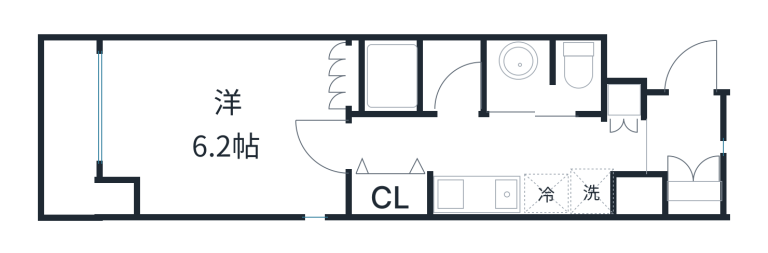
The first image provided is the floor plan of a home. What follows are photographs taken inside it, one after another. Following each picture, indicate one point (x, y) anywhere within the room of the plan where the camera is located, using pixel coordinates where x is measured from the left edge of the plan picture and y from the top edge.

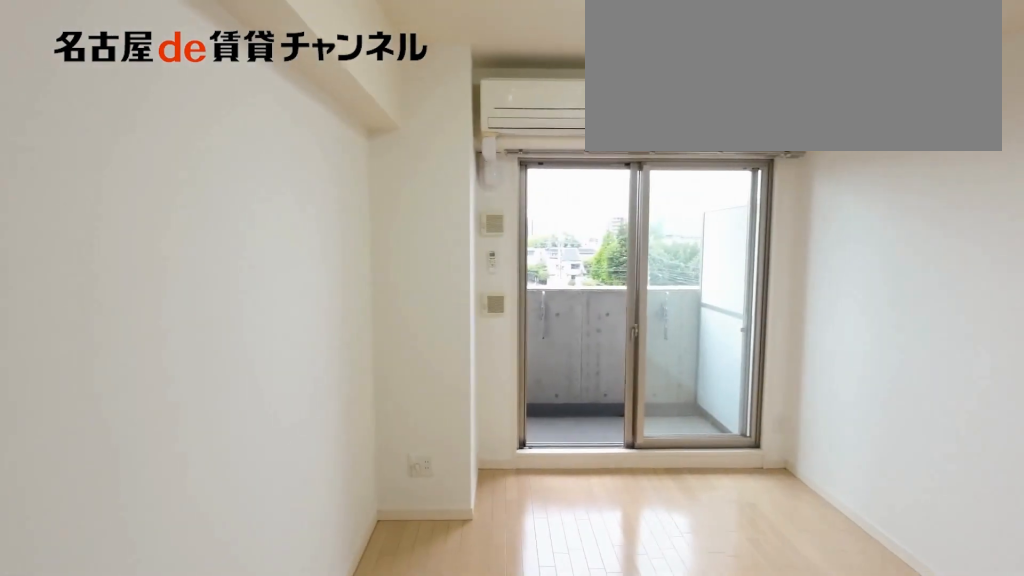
(224, 126)
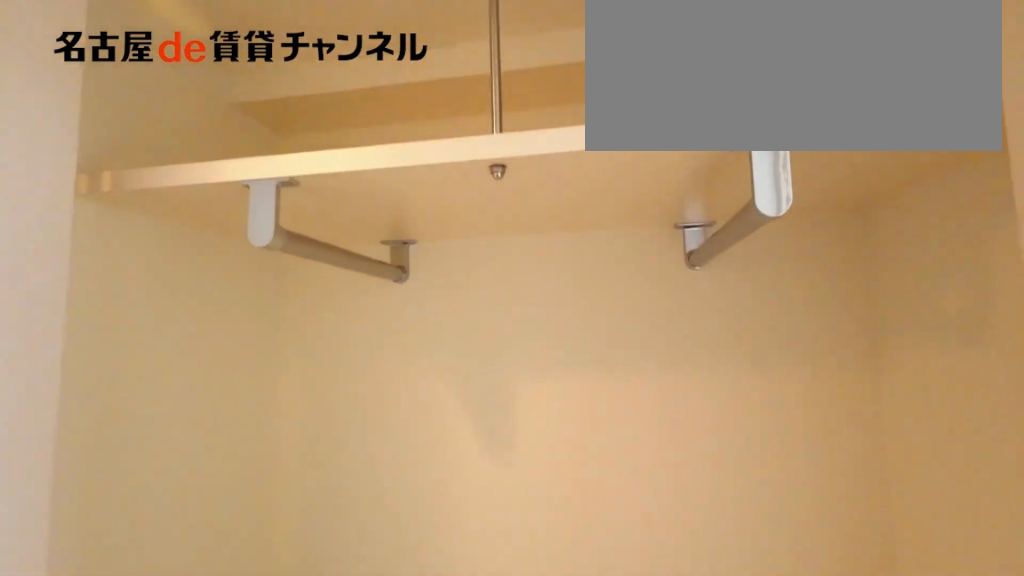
(392, 193)
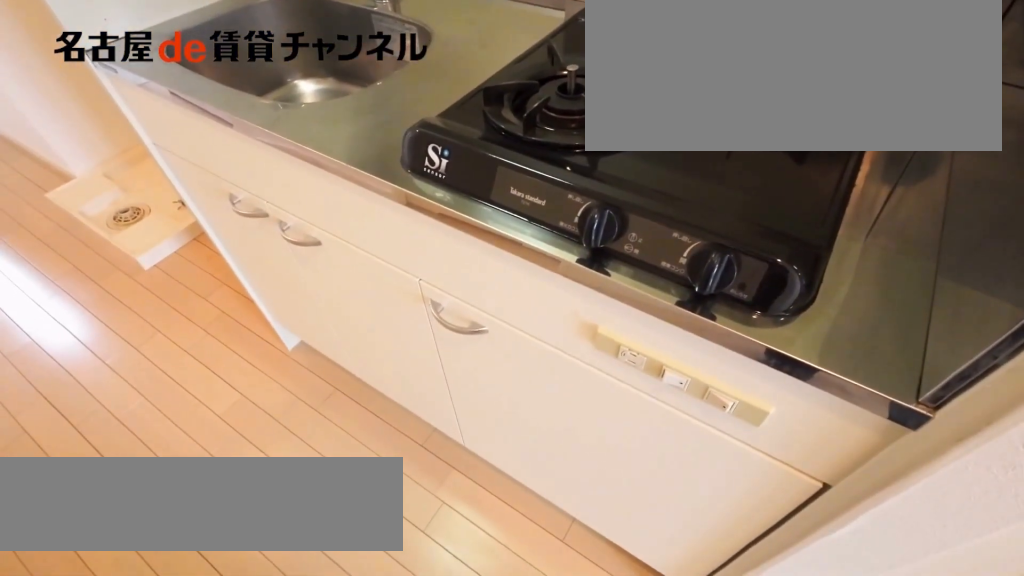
(497, 194)
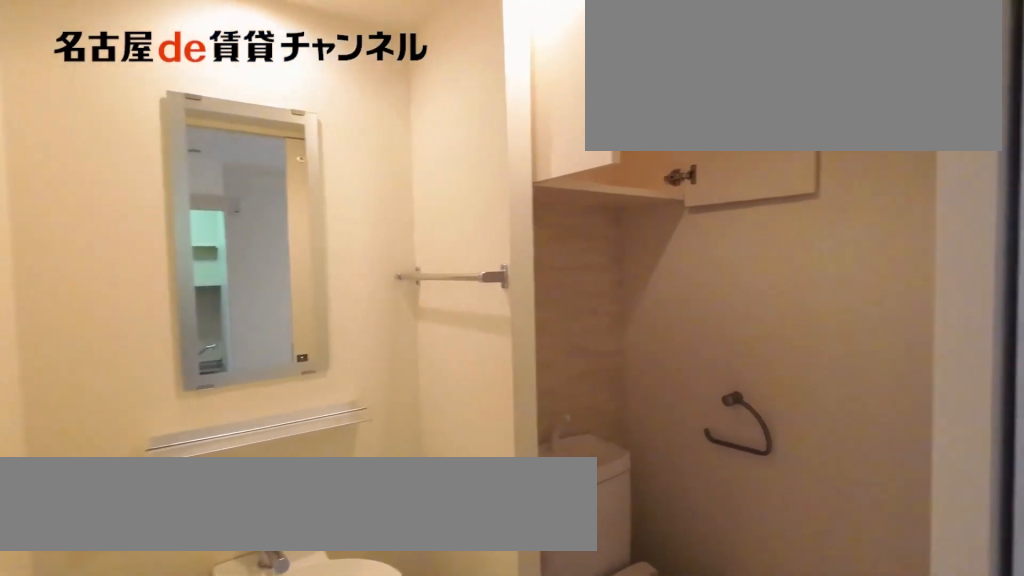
(544, 77)
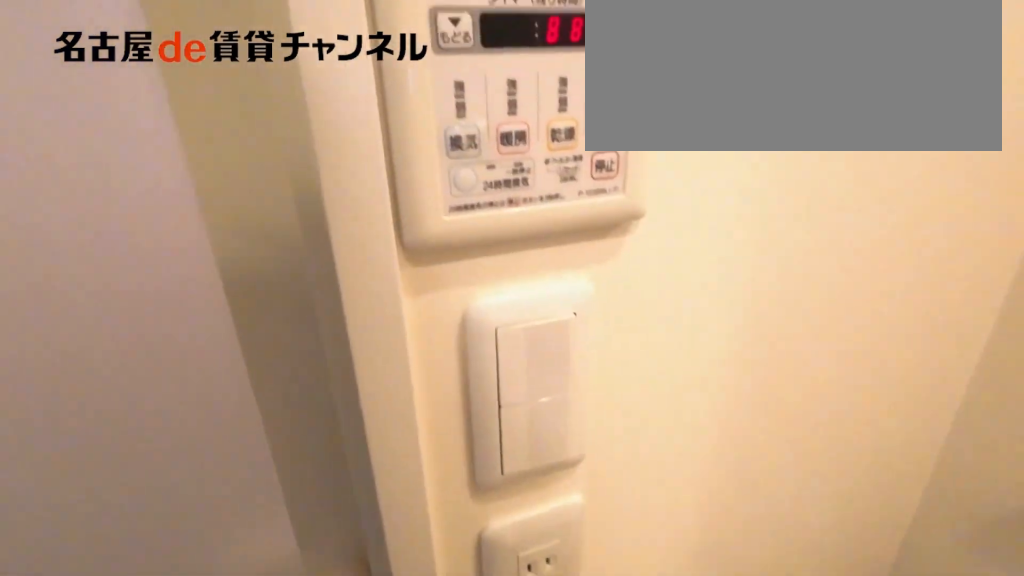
(544, 77)
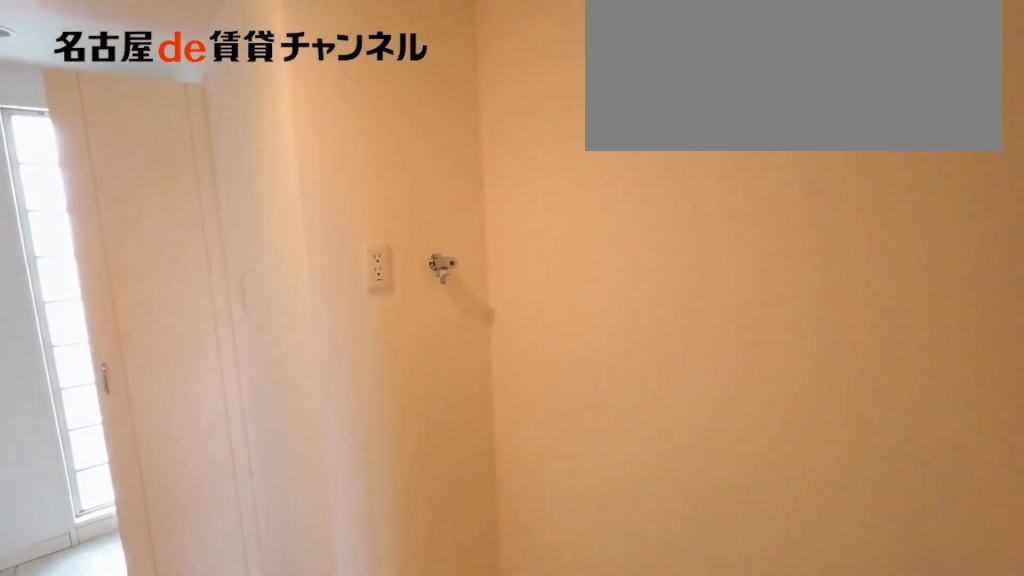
(592, 191)
